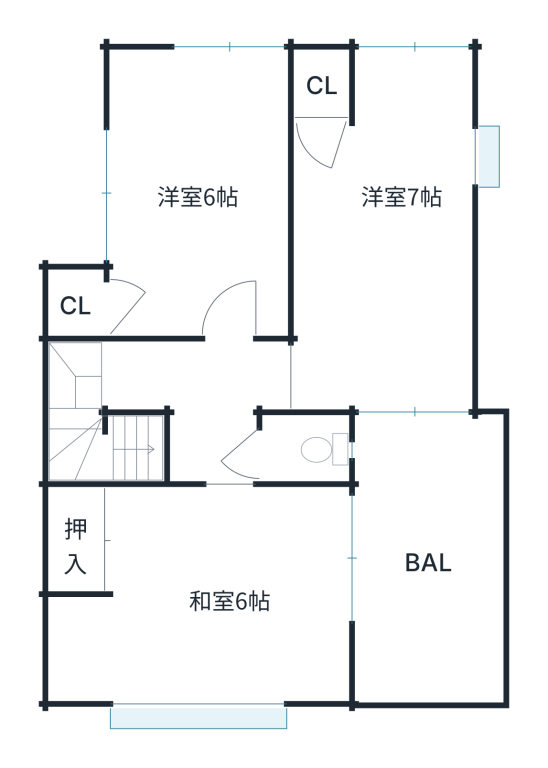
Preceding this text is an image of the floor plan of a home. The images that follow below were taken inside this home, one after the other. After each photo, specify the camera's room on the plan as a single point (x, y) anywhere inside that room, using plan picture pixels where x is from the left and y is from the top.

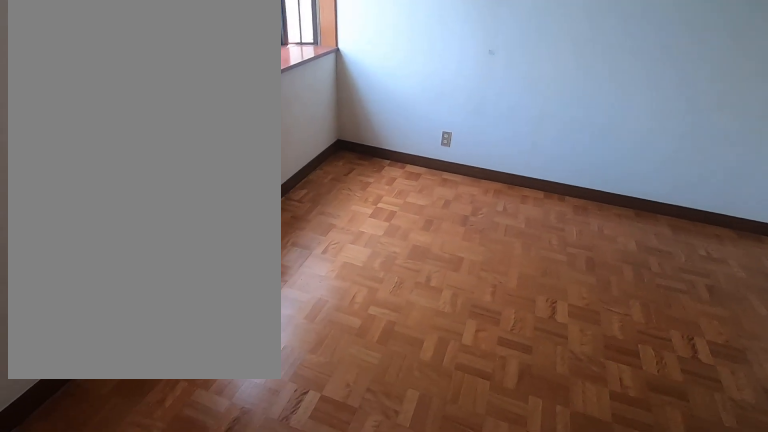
(212, 116)
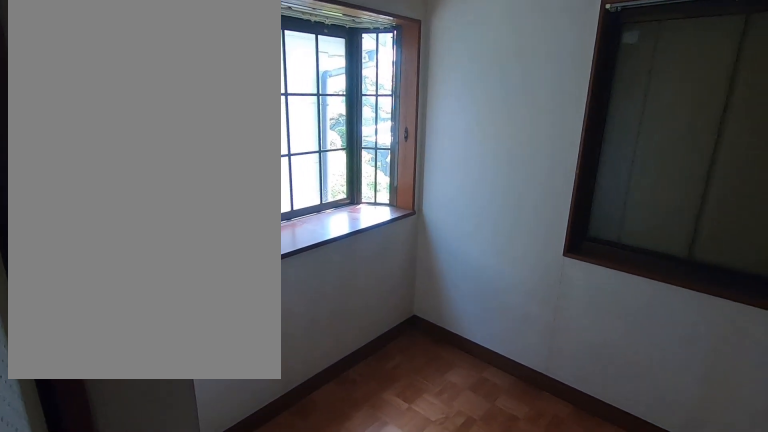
(393, 308)
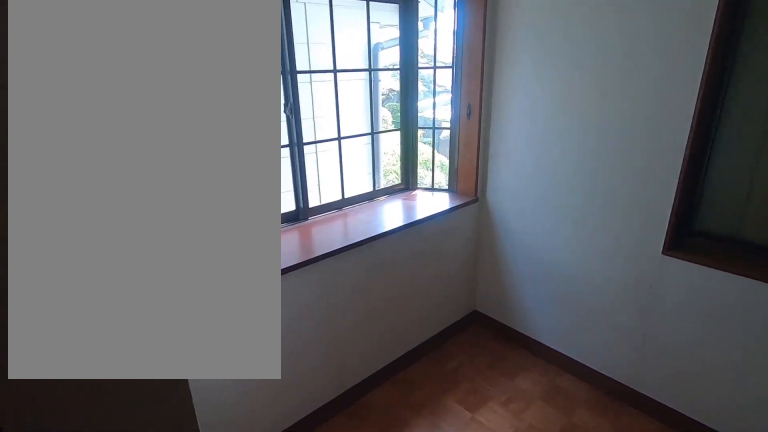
(391, 298)
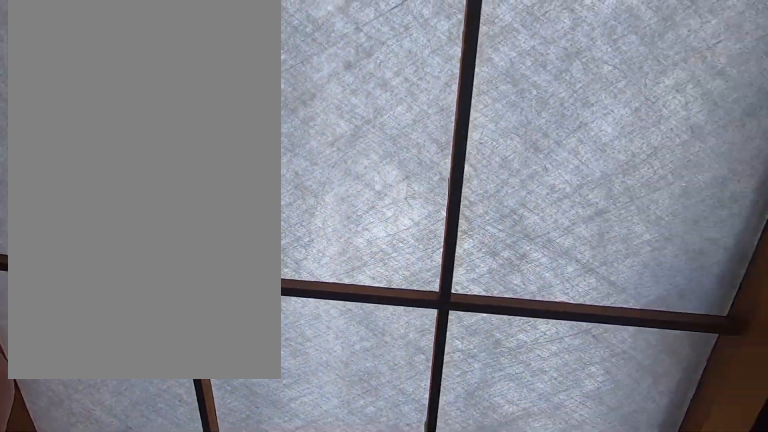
(242, 550)
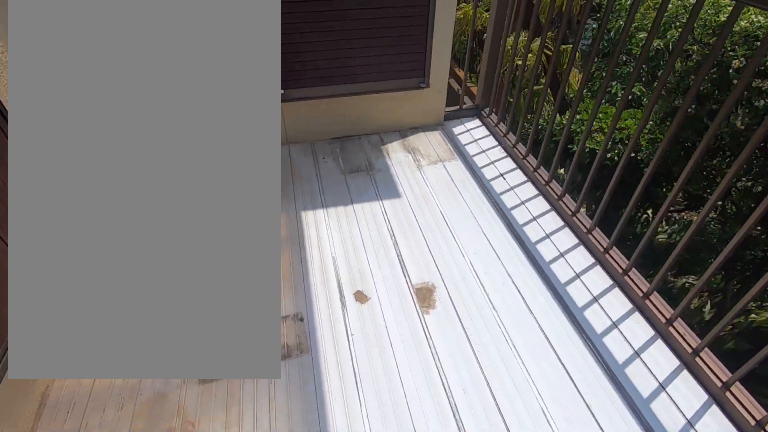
(431, 630)
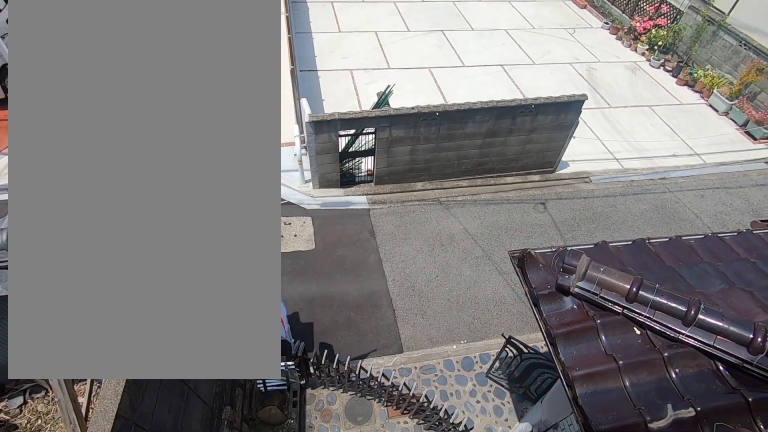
(435, 629)
